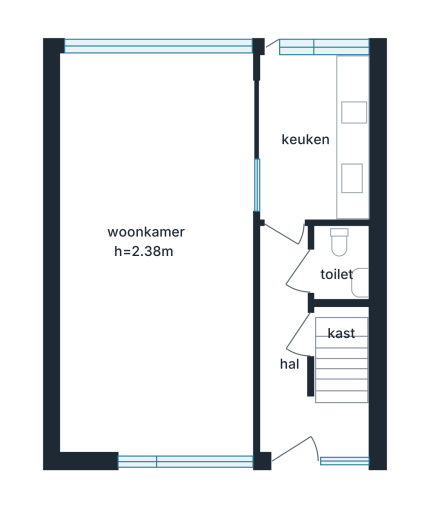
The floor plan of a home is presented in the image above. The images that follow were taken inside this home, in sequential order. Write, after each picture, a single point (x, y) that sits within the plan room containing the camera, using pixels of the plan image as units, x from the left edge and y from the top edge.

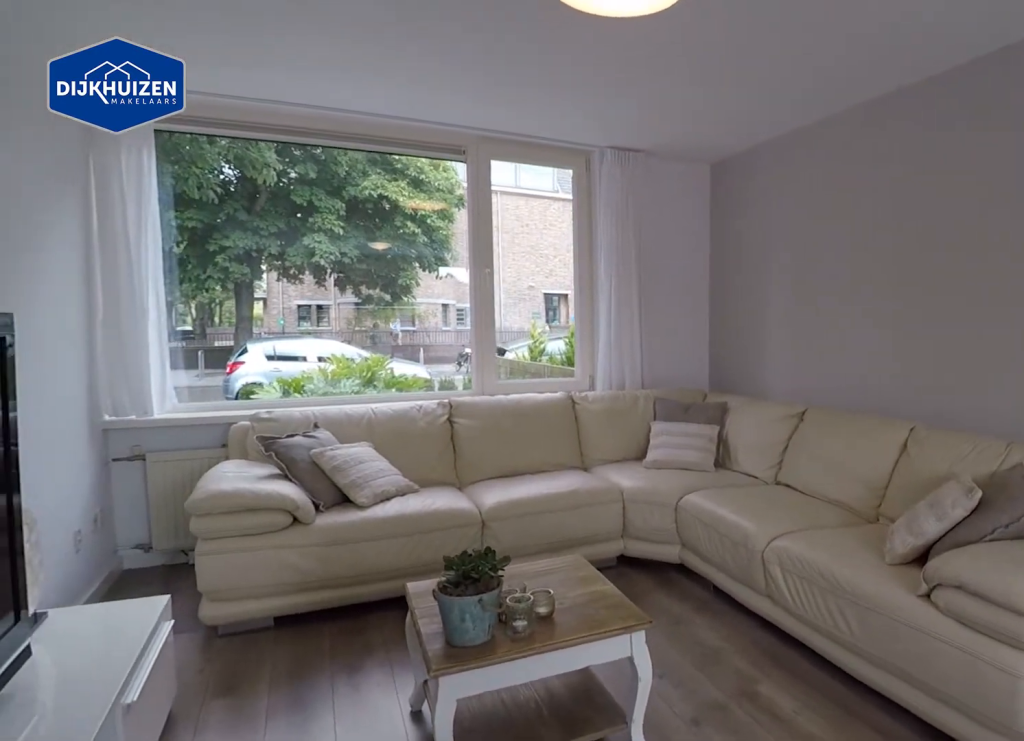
(114, 169)
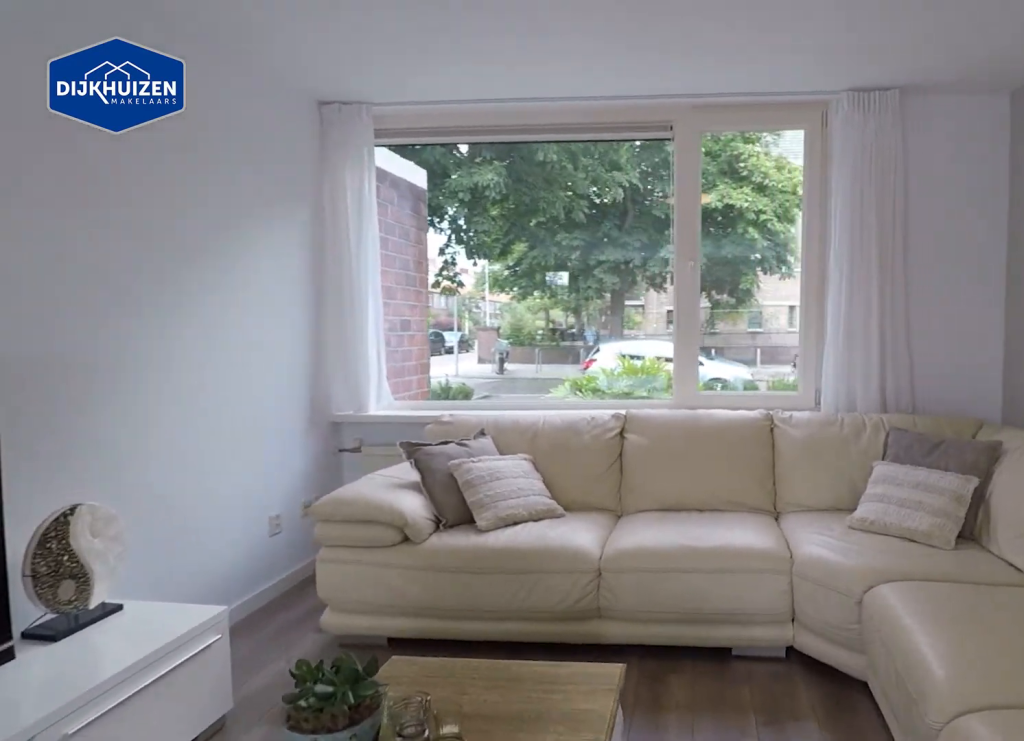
(114, 169)
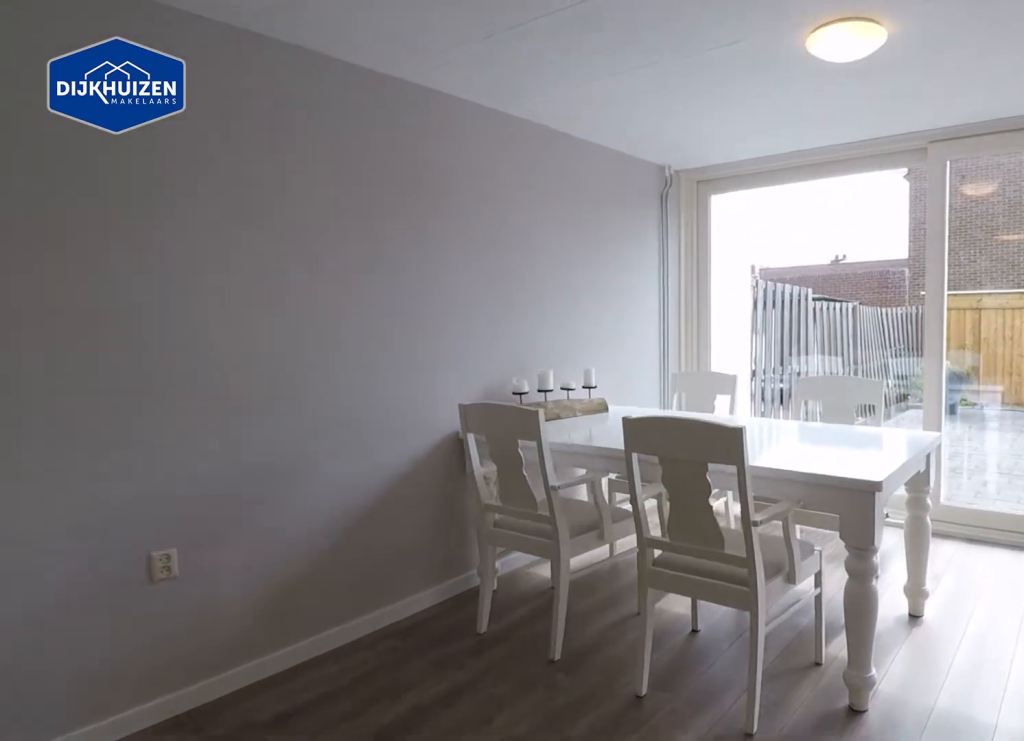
(129, 90)
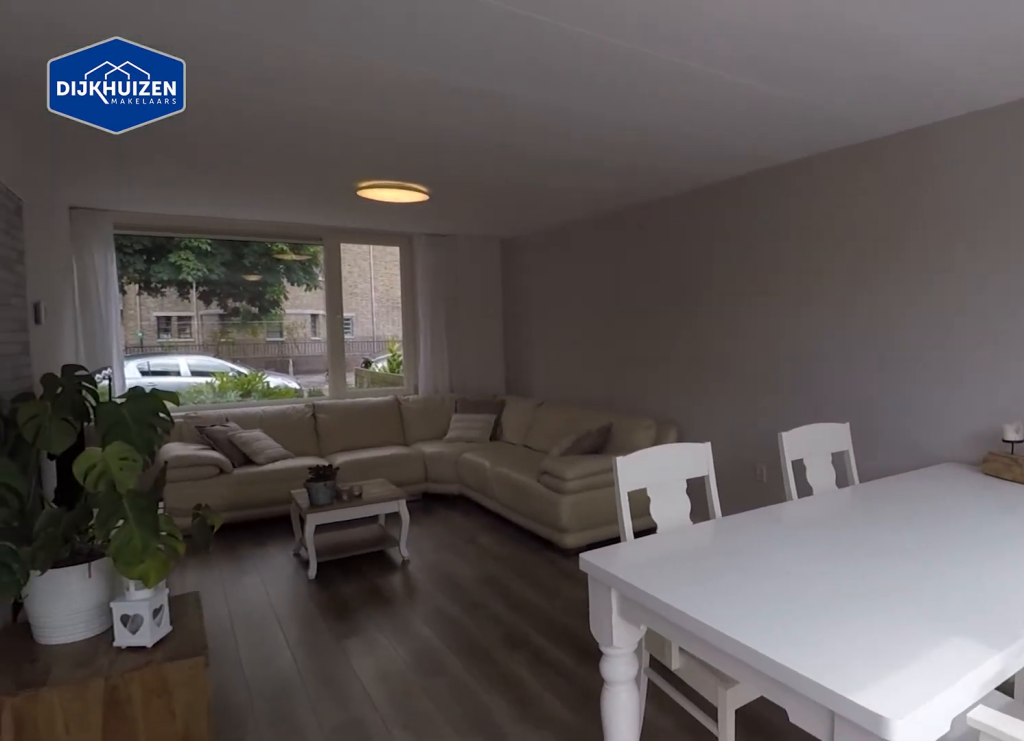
(116, 174)
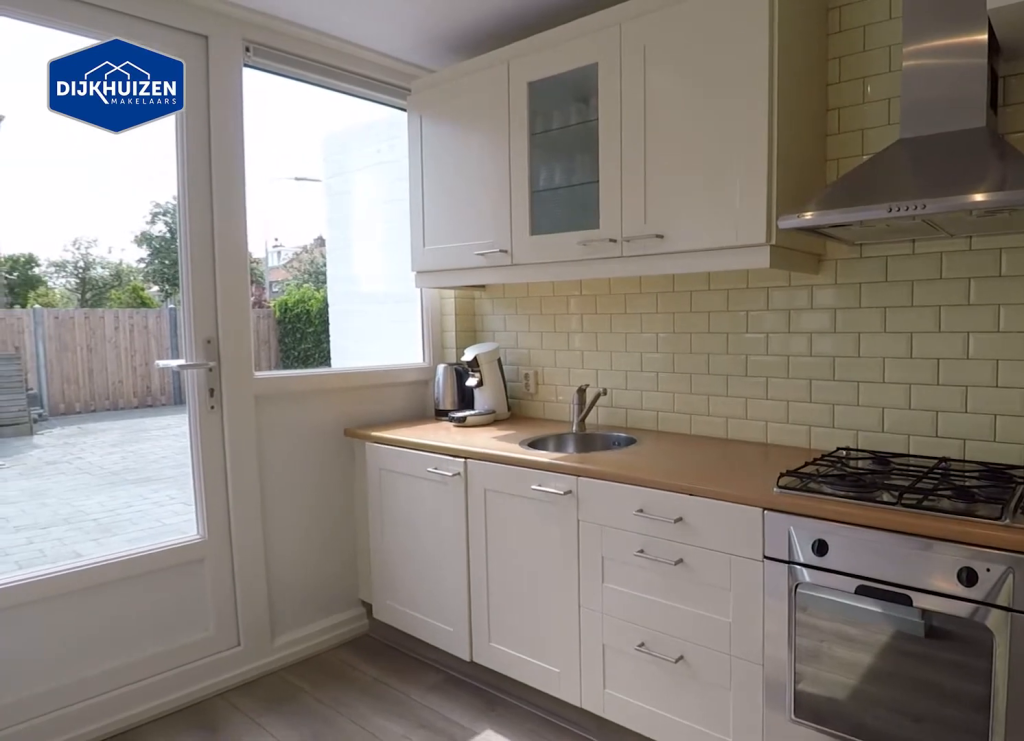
(317, 134)
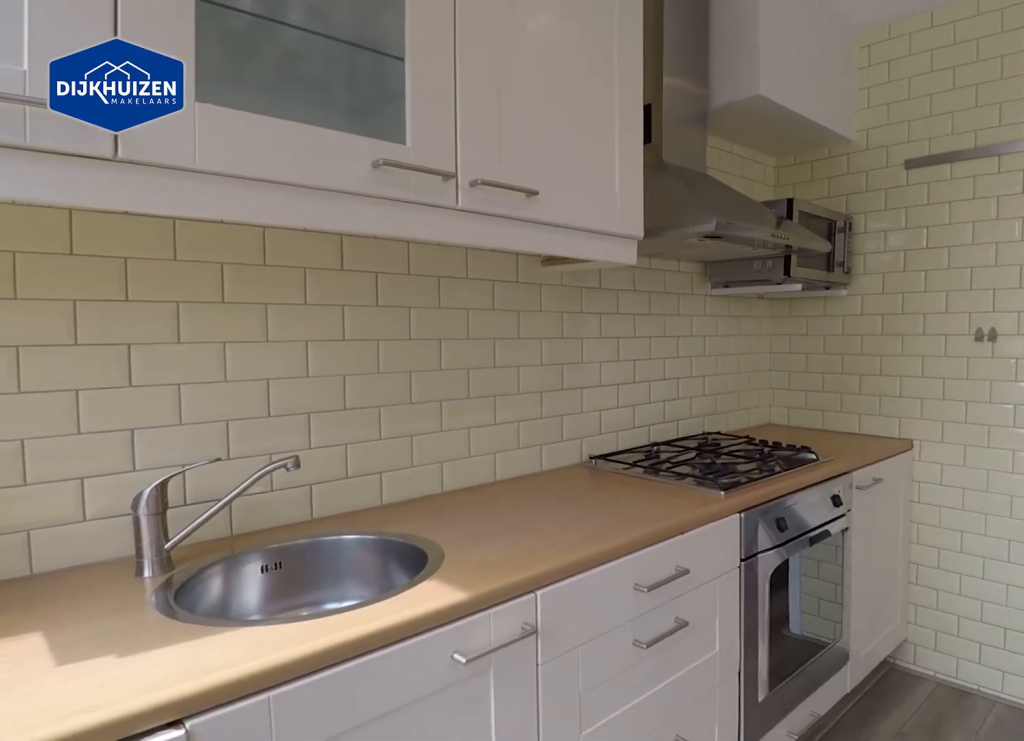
(317, 134)
